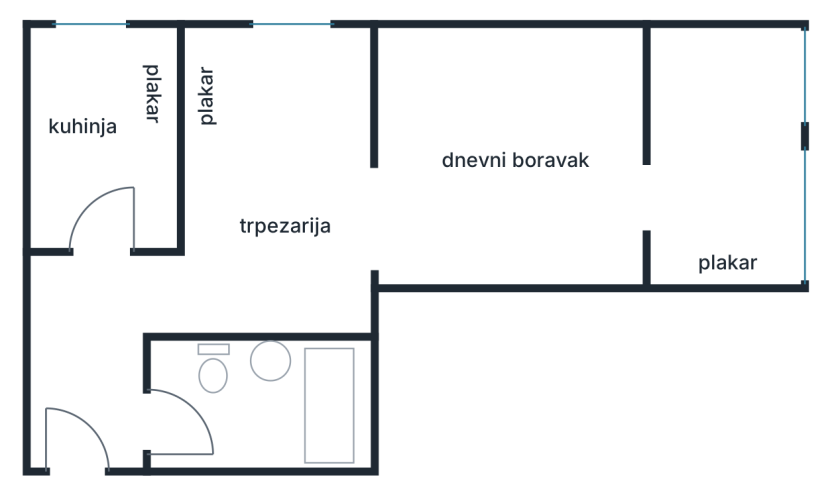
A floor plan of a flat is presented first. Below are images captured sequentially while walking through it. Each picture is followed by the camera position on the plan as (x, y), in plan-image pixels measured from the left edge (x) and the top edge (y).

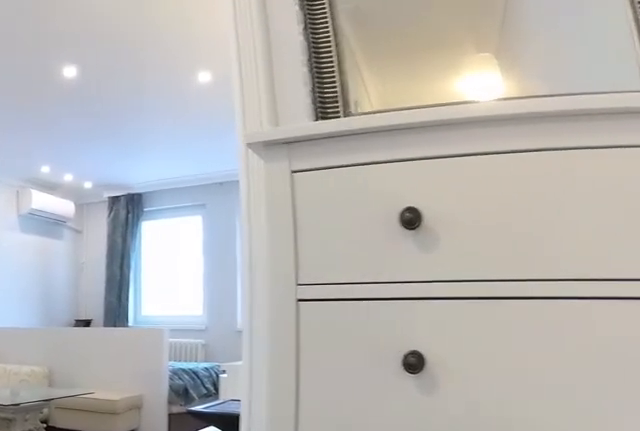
(268, 280)
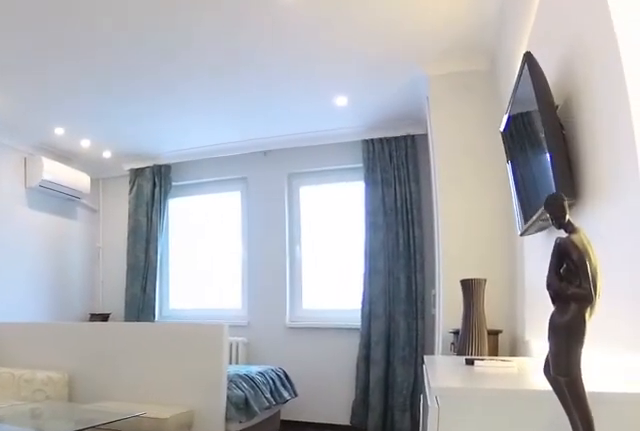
(308, 258)
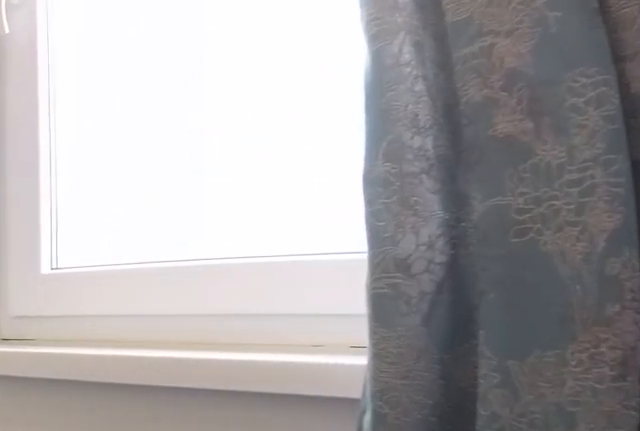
(733, 198)
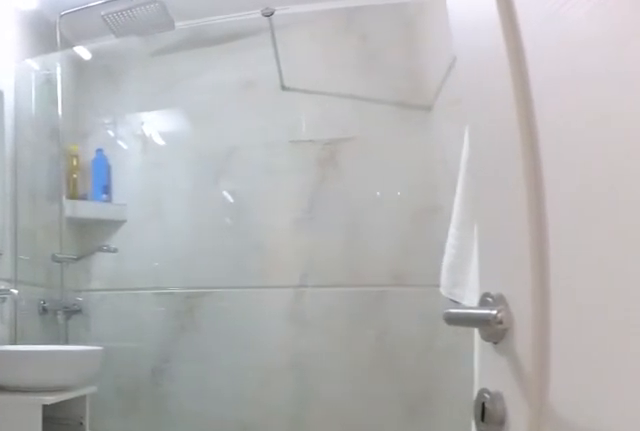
(138, 430)
